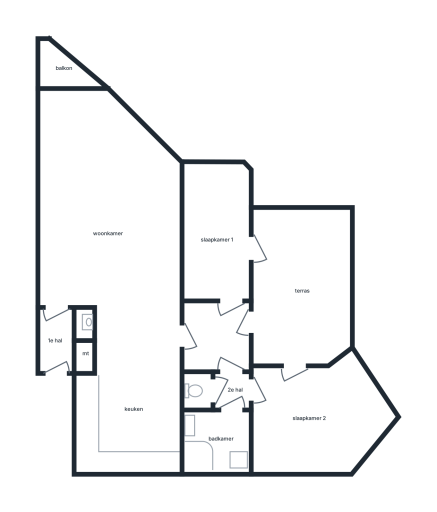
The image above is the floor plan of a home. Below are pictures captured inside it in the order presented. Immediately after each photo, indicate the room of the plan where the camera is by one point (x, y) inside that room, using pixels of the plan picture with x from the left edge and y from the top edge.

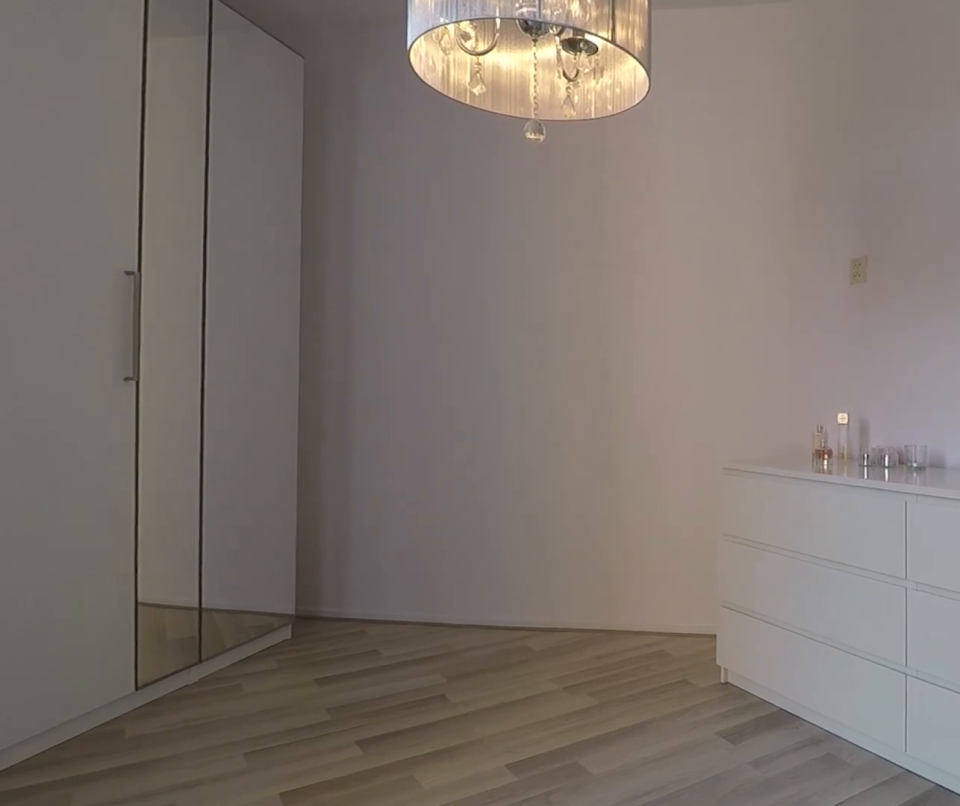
(316, 417)
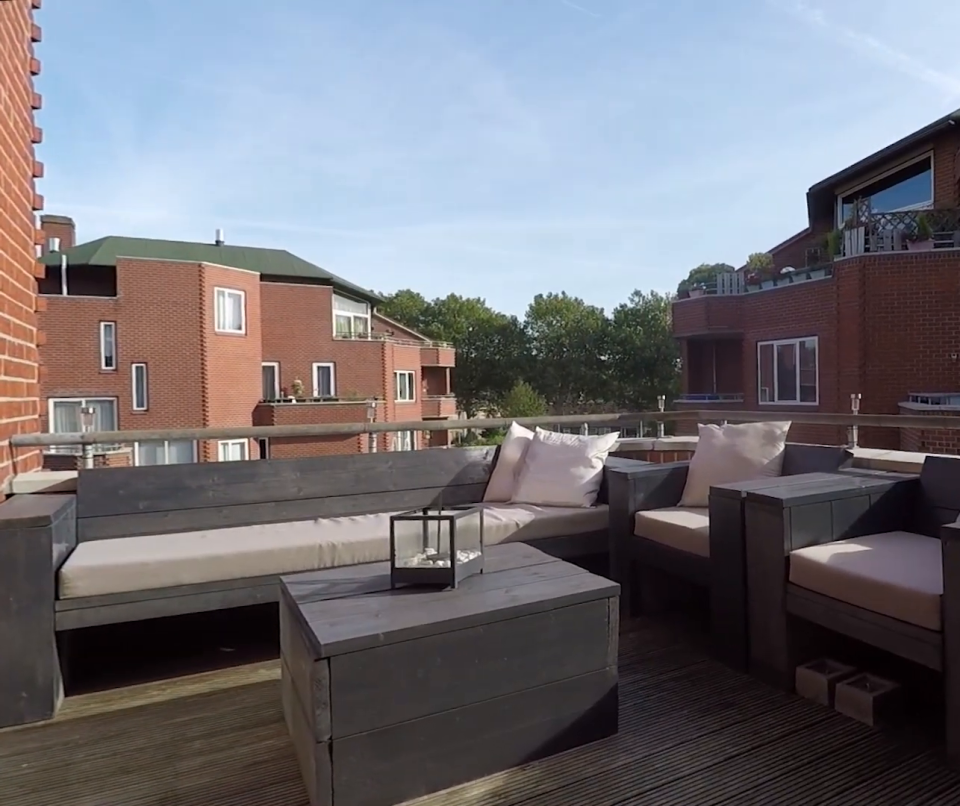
(301, 284)
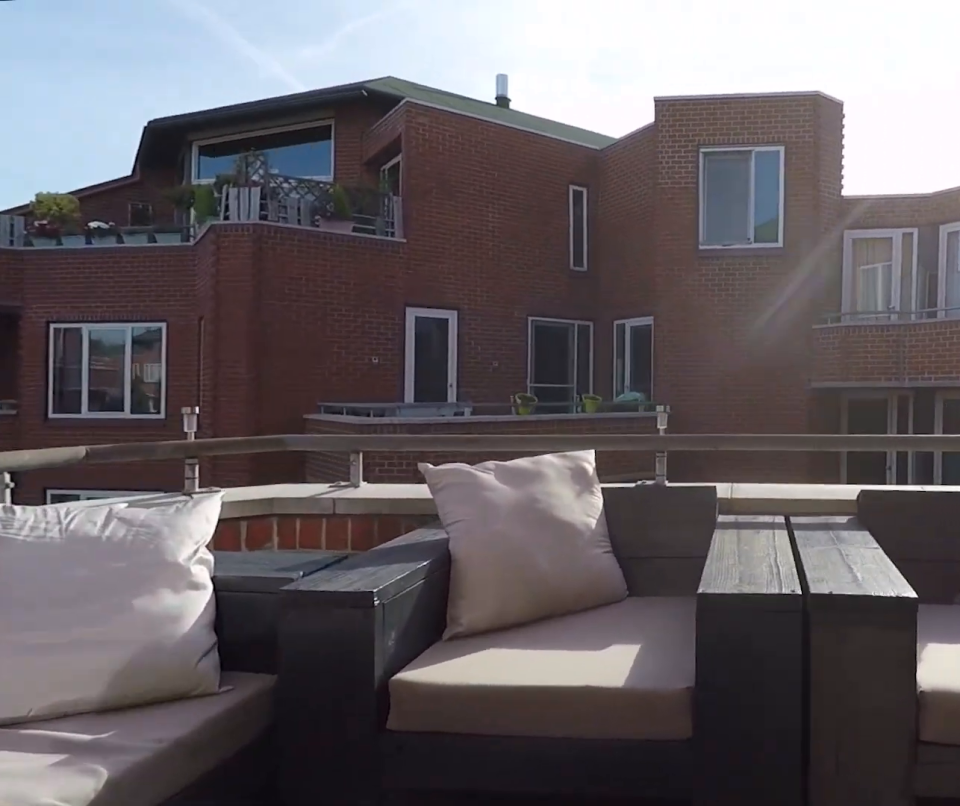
(301, 284)
